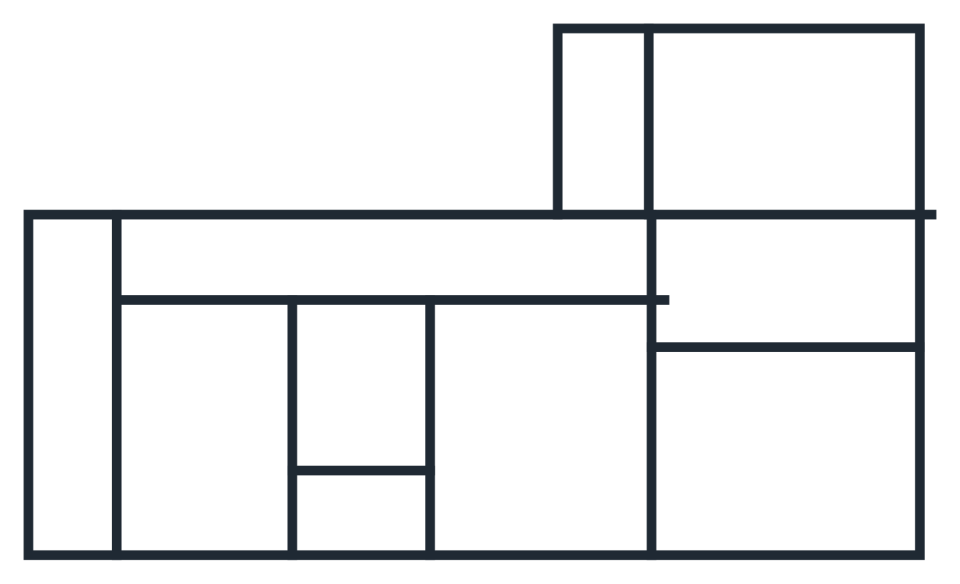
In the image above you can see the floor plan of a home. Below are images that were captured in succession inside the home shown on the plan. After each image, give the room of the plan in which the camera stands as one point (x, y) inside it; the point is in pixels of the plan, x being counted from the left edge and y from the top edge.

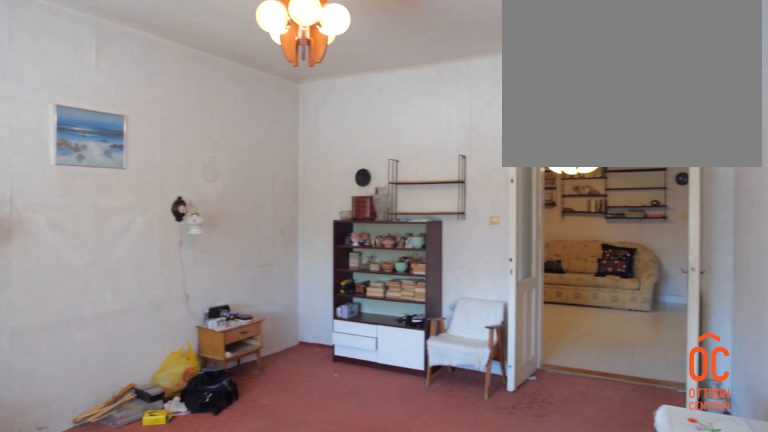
(801, 447)
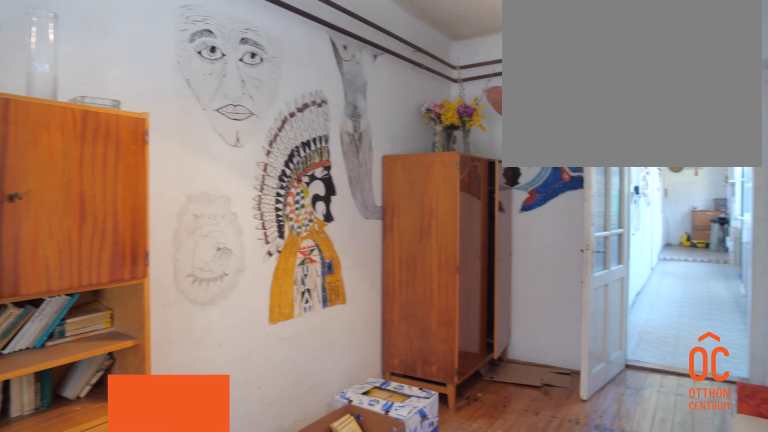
(801, 283)
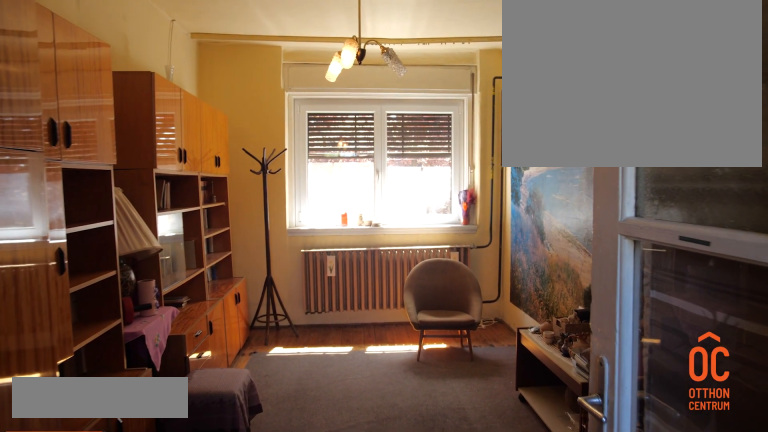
(801, 124)
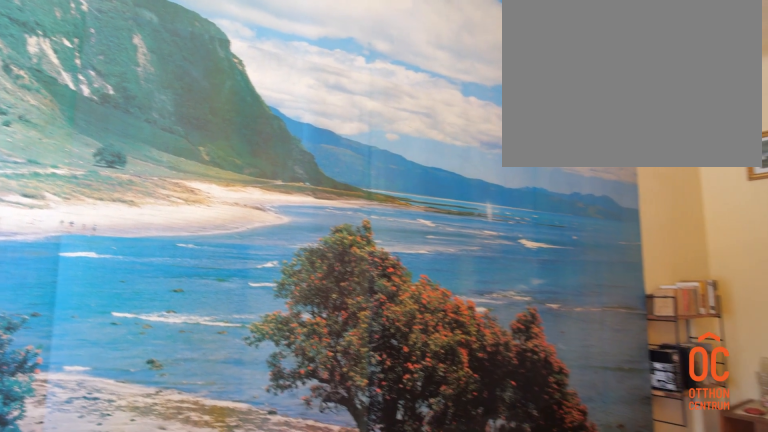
(801, 124)
